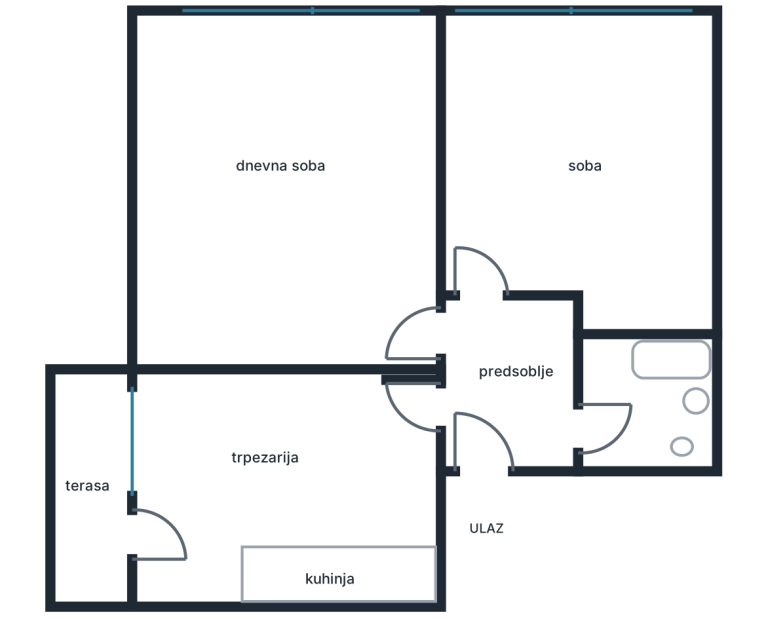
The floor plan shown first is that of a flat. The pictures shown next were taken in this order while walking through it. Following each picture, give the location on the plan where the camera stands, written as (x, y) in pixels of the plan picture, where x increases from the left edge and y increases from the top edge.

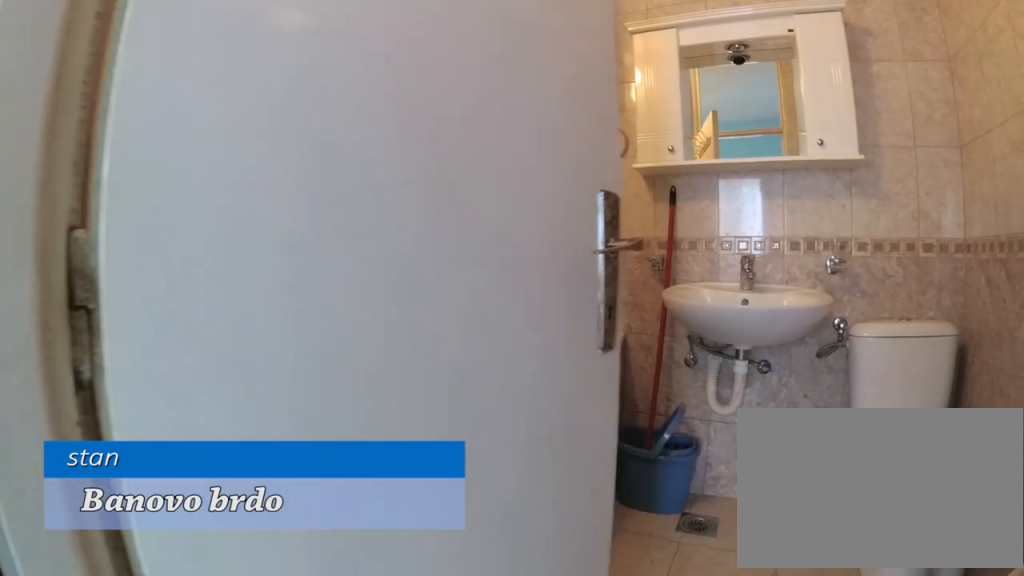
(534, 431)
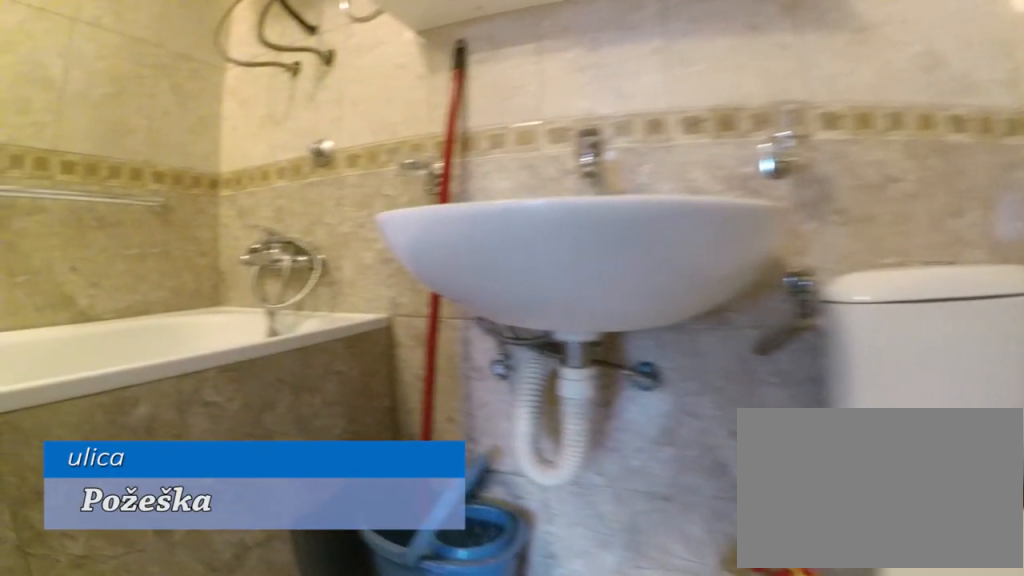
(628, 430)
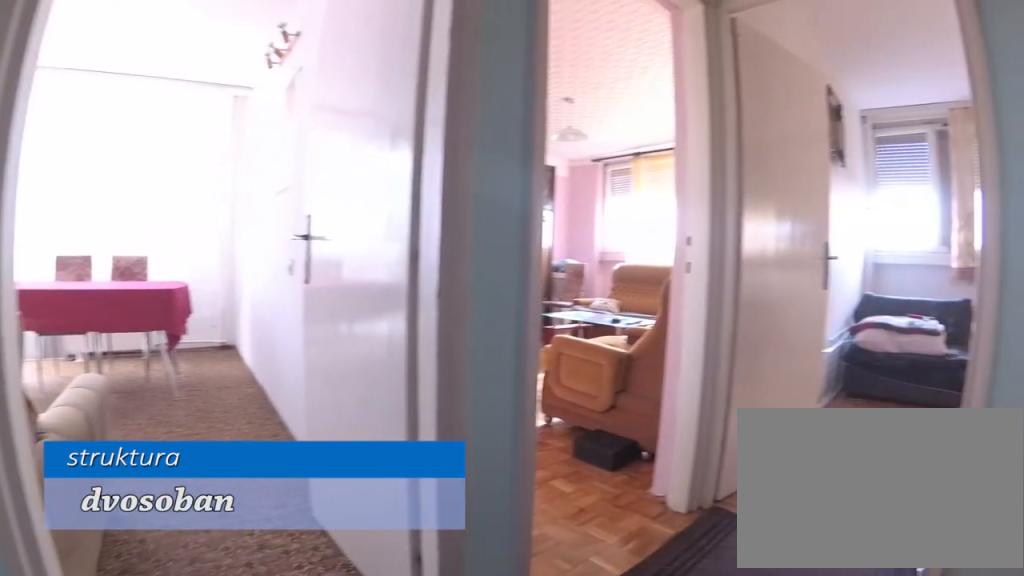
(565, 442)
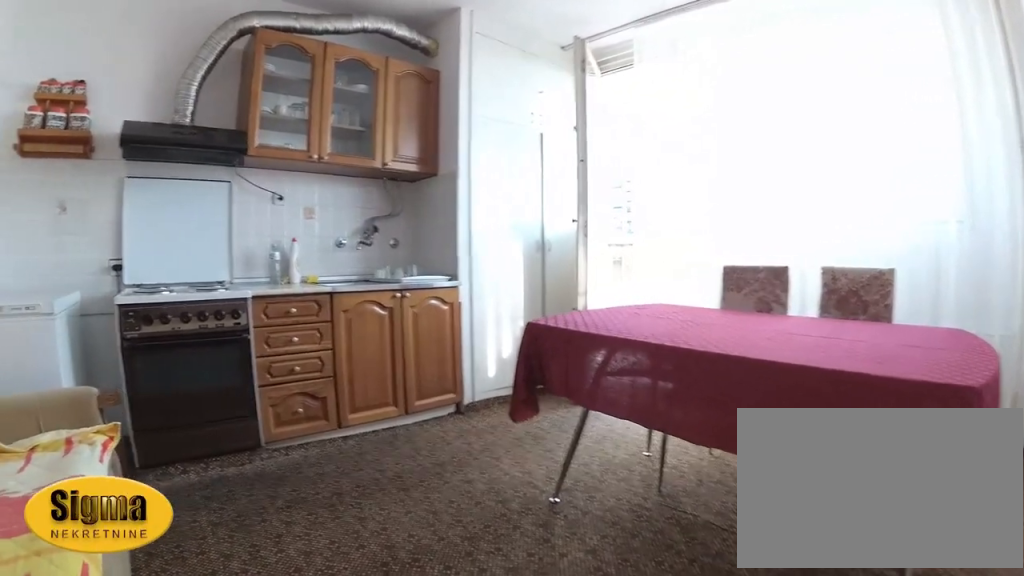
(362, 422)
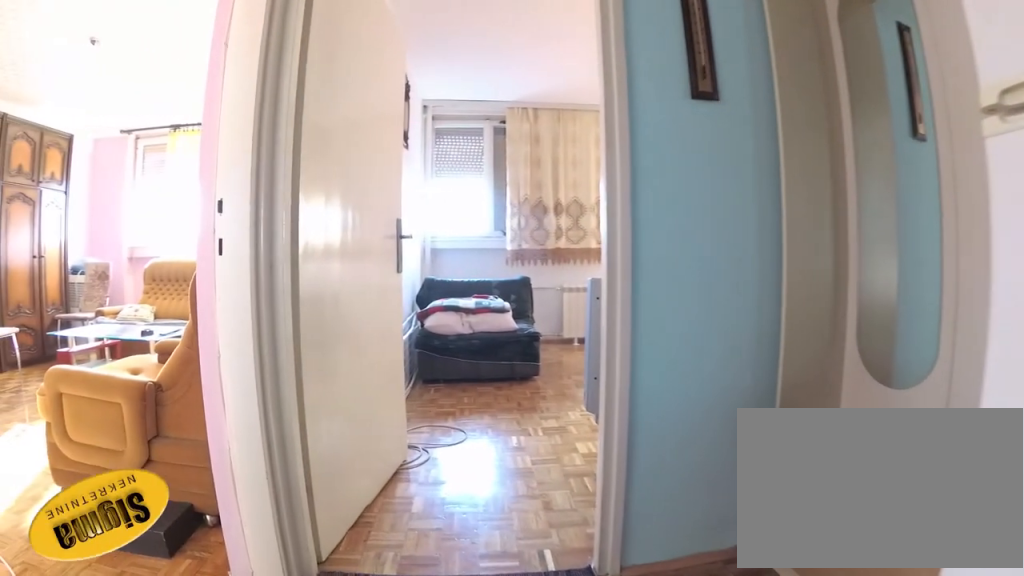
(511, 422)
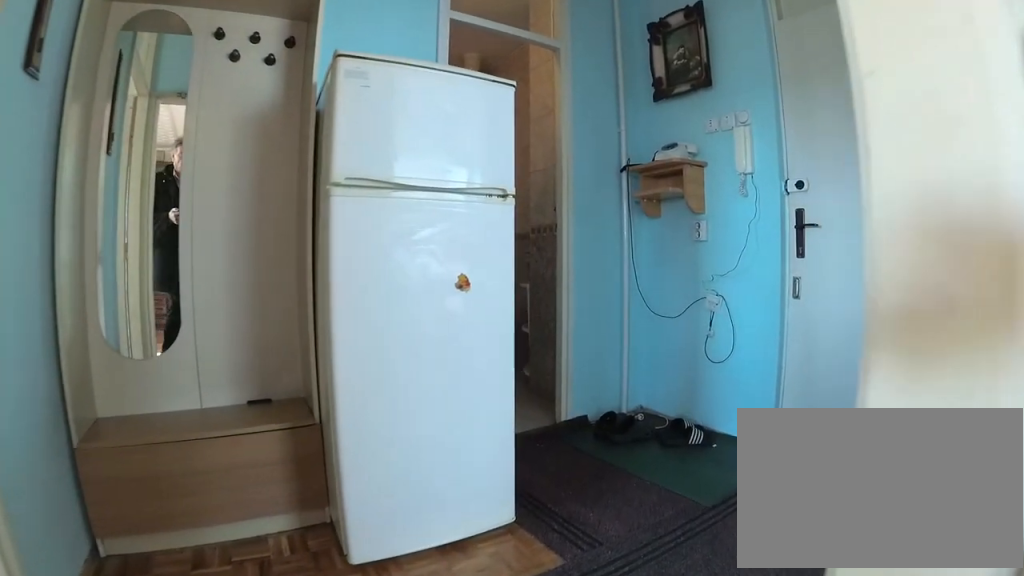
(421, 317)
